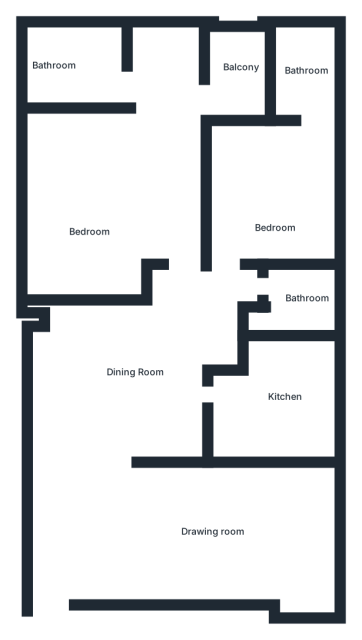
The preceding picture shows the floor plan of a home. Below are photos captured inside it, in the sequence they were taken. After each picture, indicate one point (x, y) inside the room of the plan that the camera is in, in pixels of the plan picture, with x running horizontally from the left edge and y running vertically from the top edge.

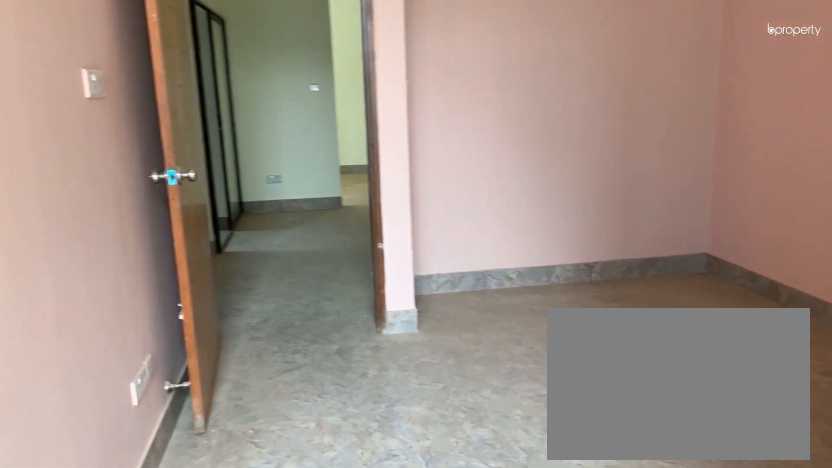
(88, 198)
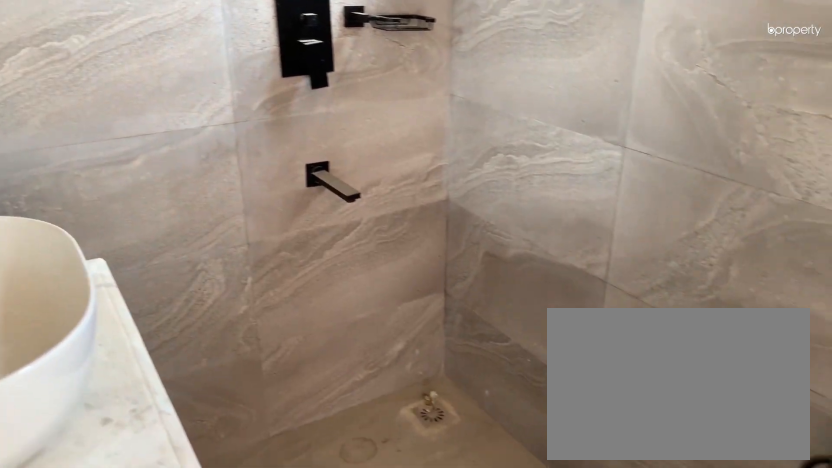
(61, 75)
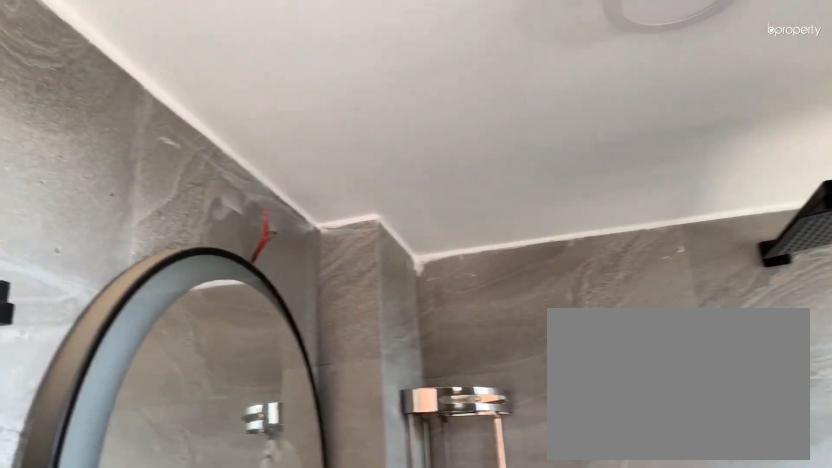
(61, 75)
